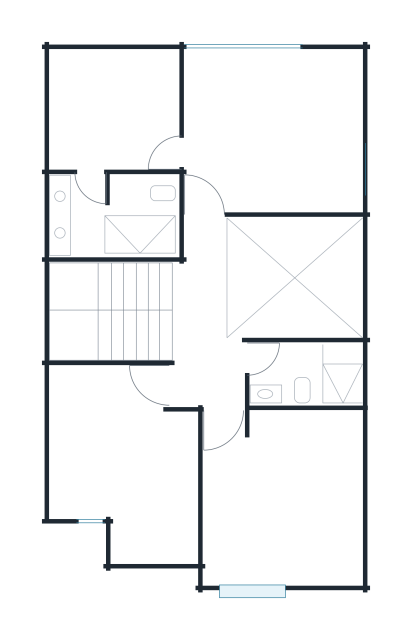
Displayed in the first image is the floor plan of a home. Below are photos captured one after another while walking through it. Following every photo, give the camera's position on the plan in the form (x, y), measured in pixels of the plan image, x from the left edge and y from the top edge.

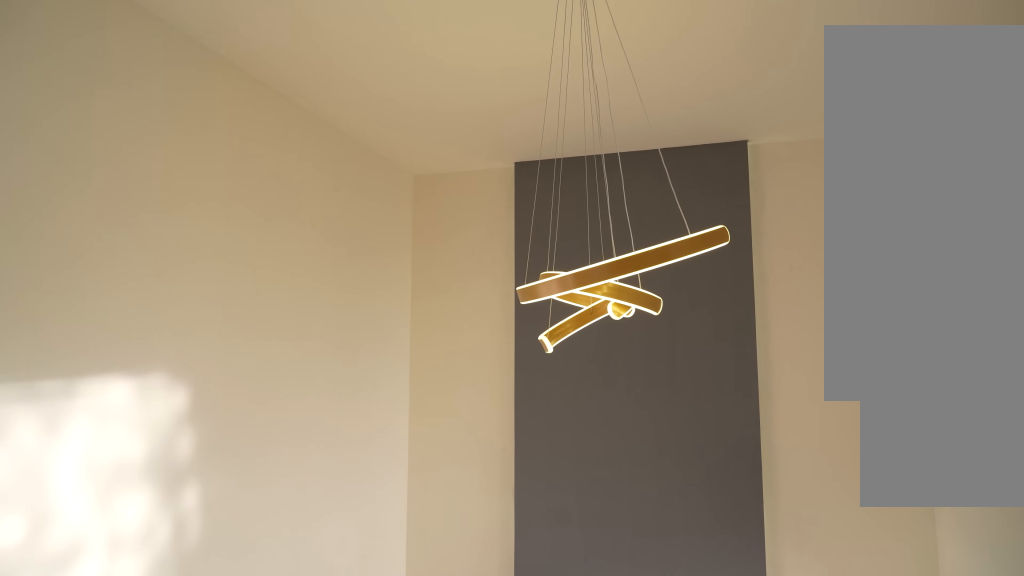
(206, 283)
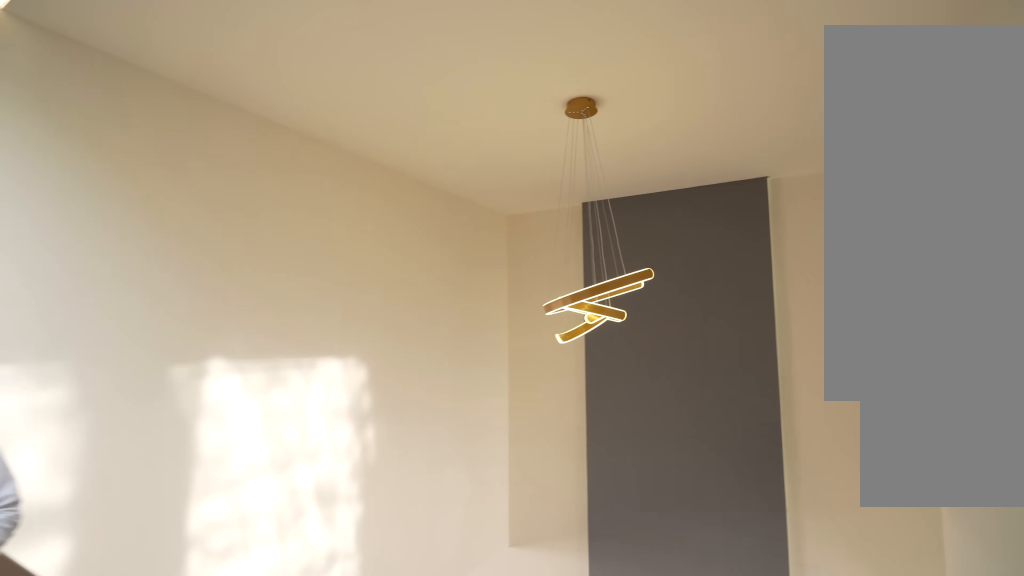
(206, 283)
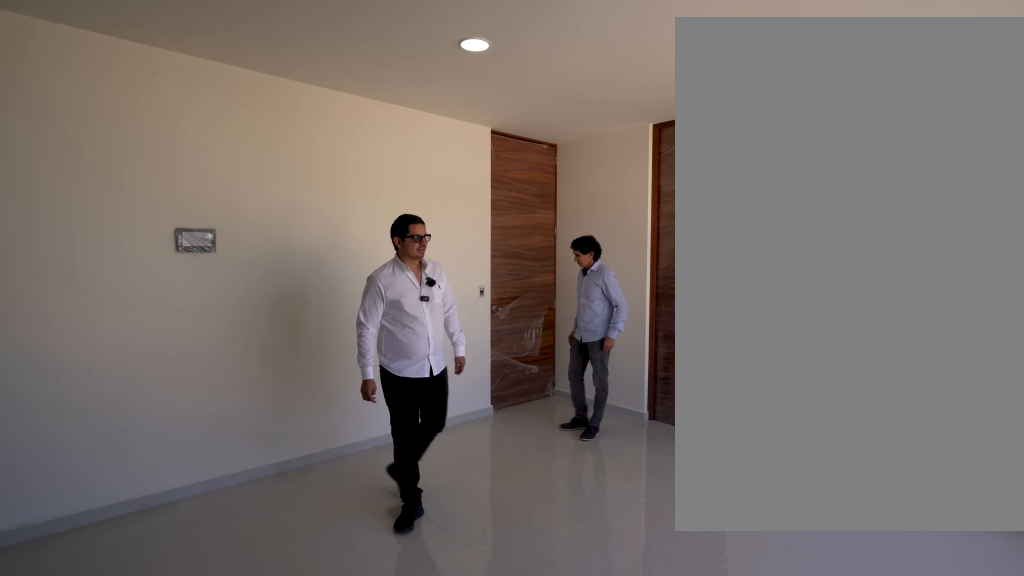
(330, 129)
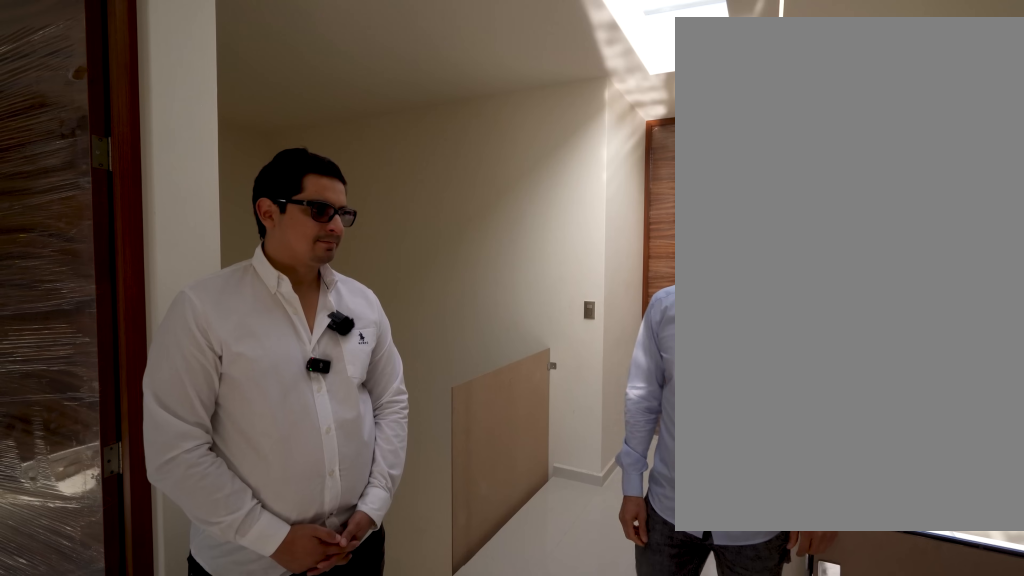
(223, 422)
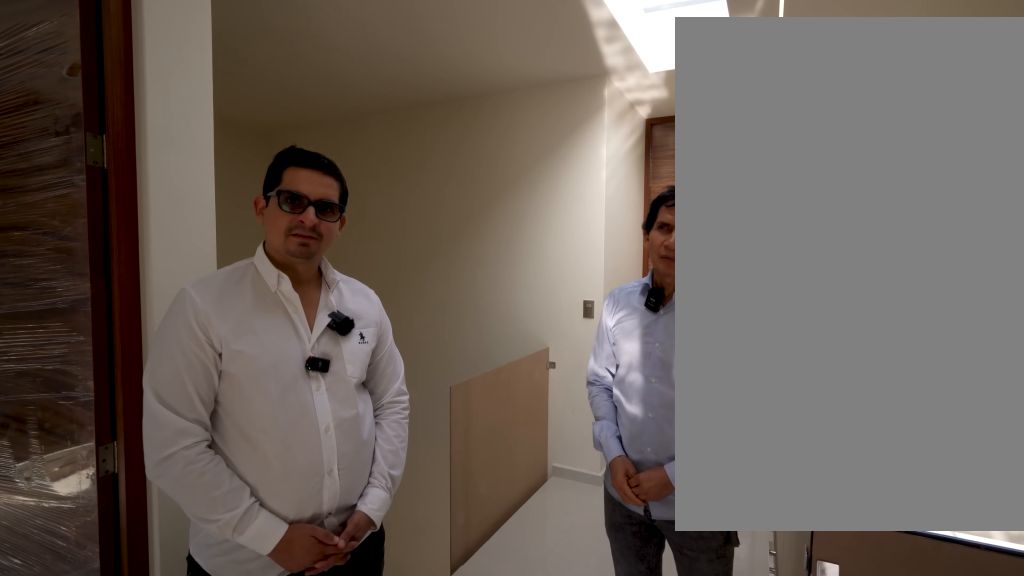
(223, 422)
